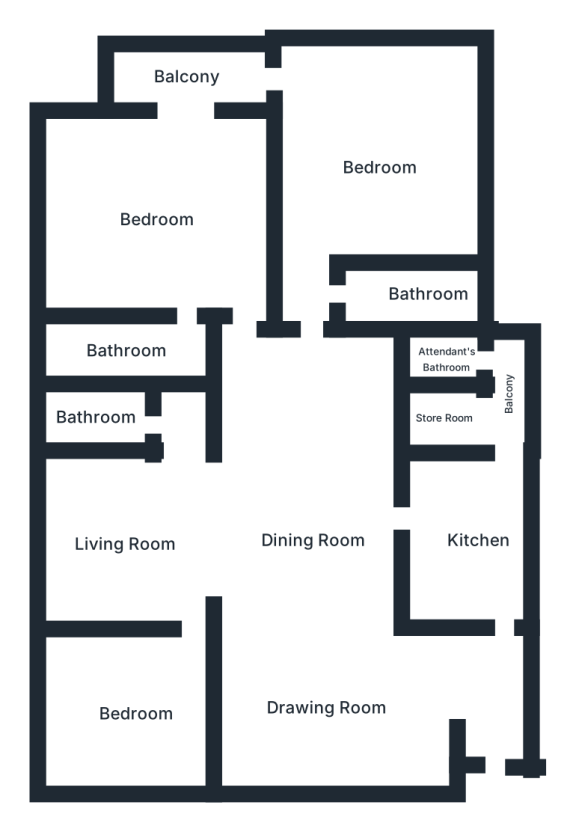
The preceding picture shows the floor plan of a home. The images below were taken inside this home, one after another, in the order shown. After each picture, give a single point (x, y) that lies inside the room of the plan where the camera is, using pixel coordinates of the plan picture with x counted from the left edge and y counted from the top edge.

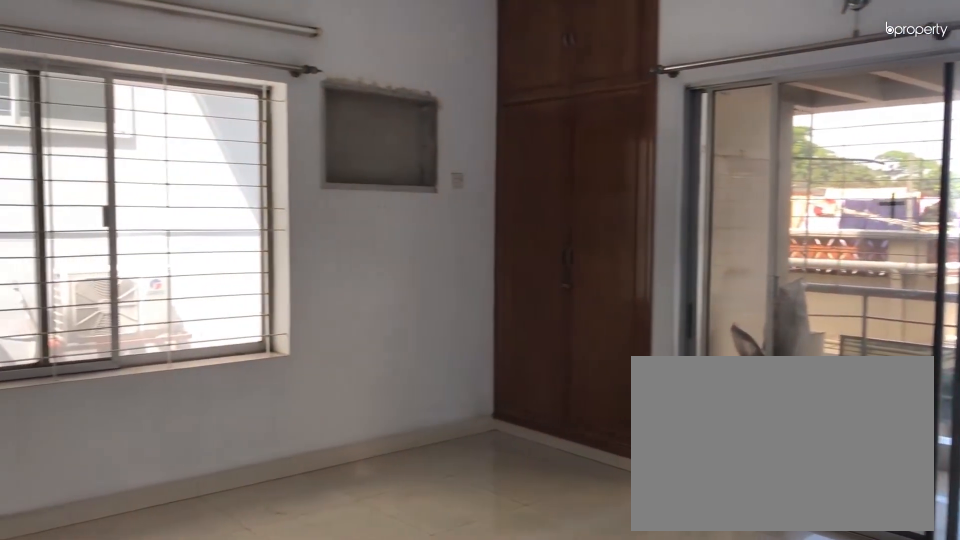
(161, 216)
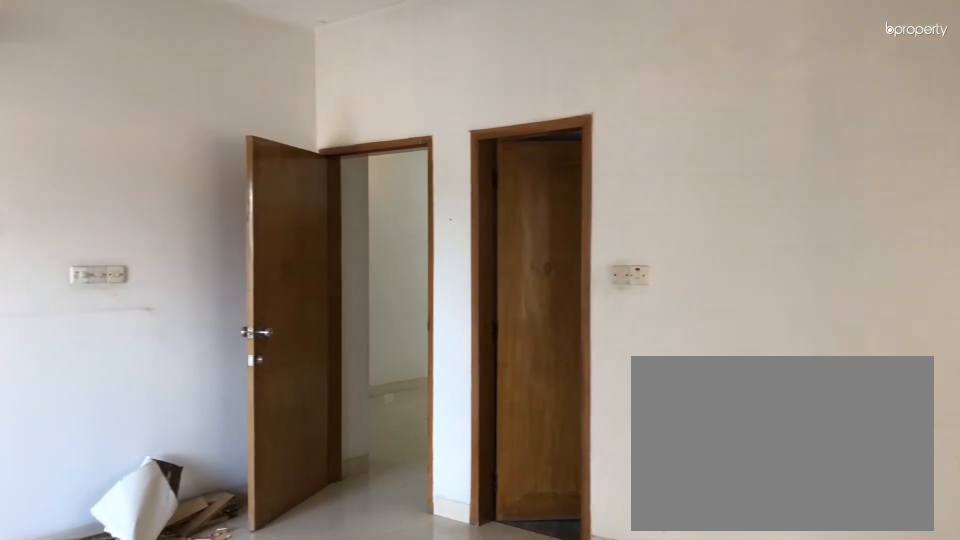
(161, 216)
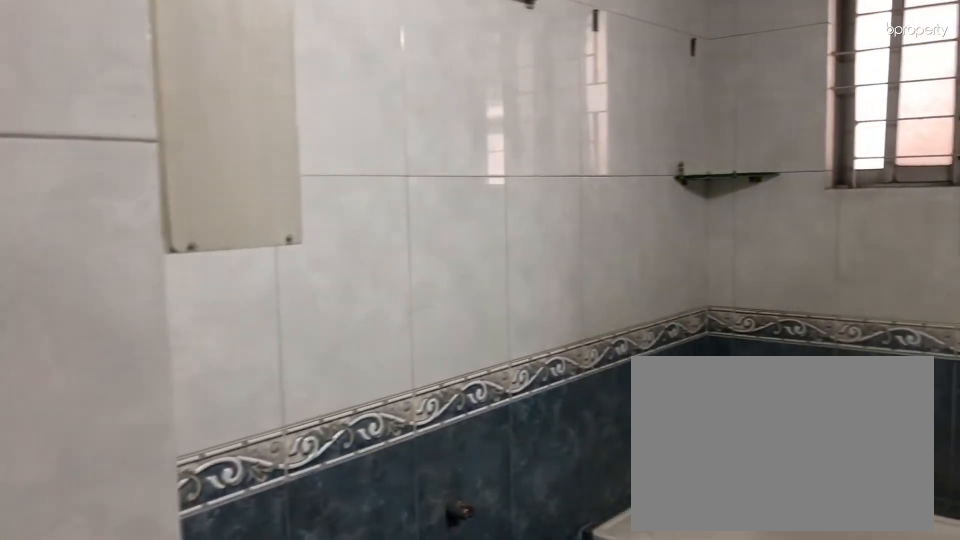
(125, 347)
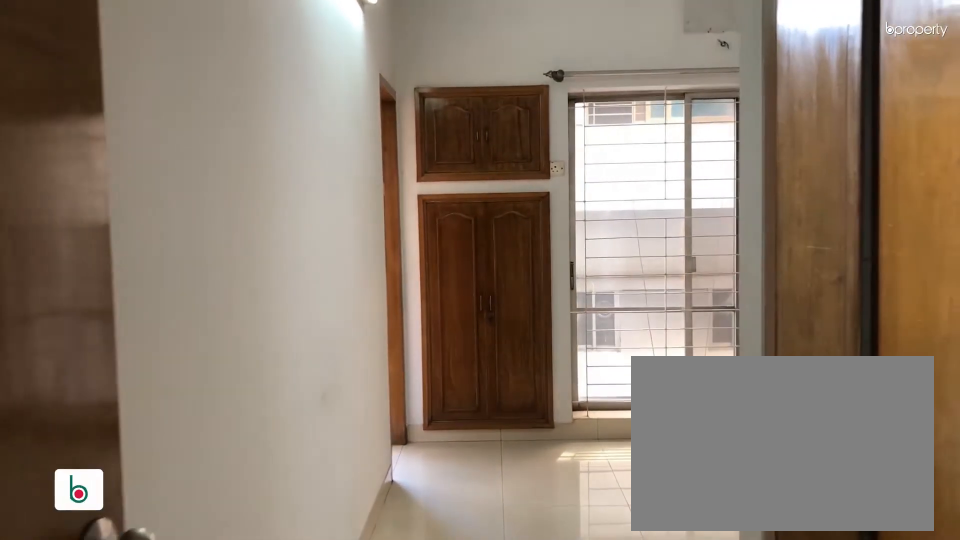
(392, 163)
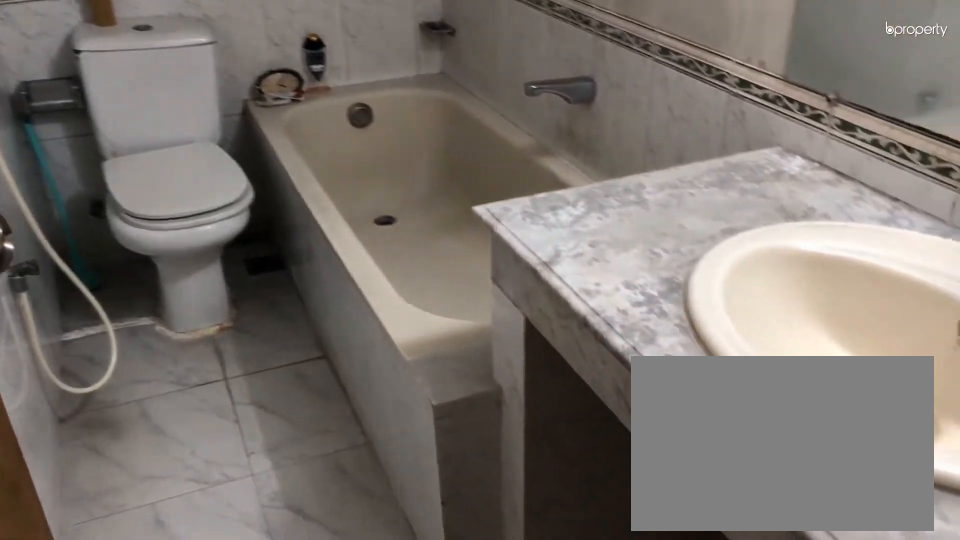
(406, 282)
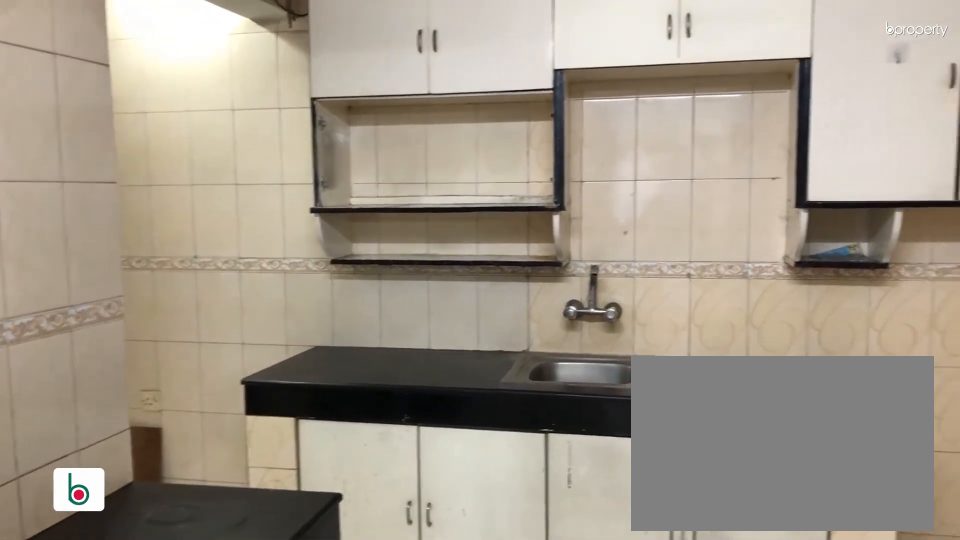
(478, 537)
